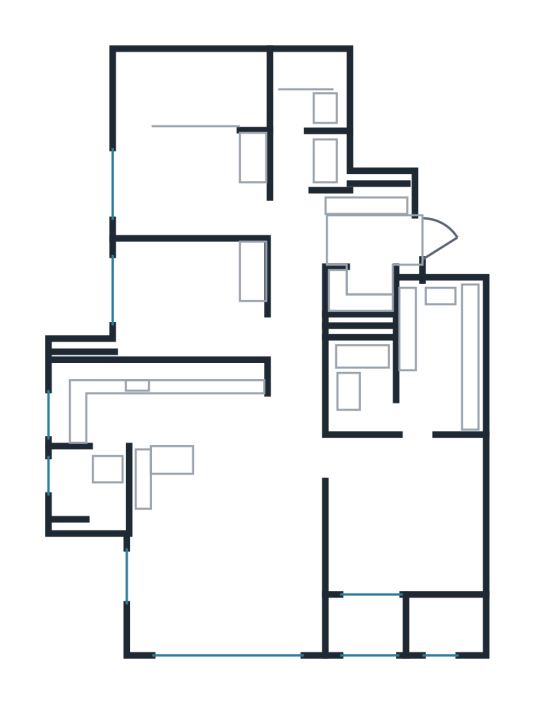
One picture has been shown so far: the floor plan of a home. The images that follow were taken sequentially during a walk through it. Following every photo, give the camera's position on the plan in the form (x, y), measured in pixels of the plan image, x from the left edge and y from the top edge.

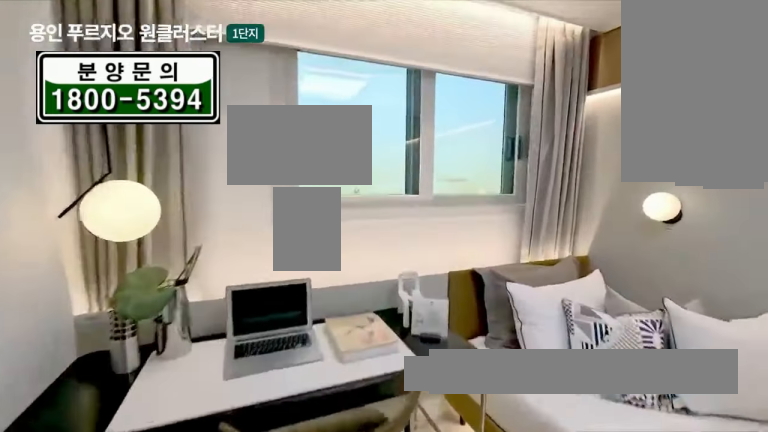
(193, 295)
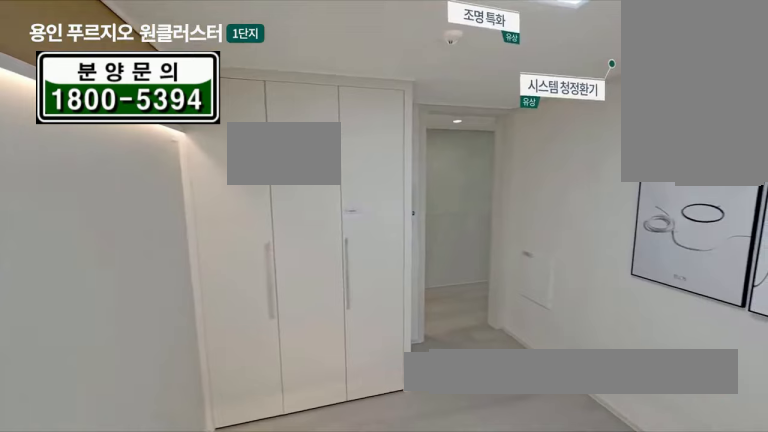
(195, 297)
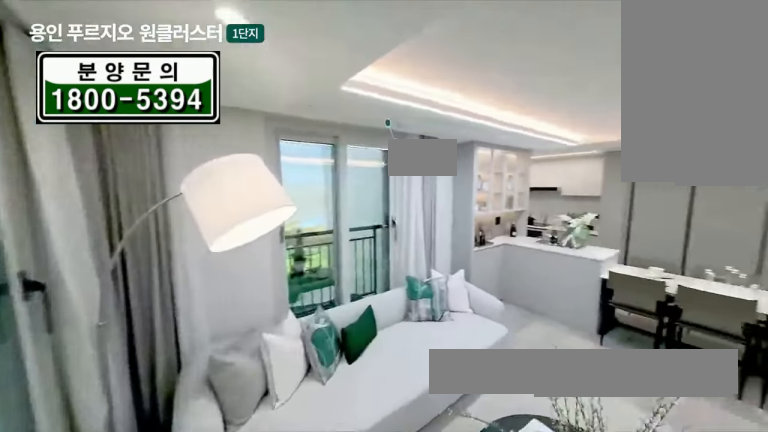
(226, 582)
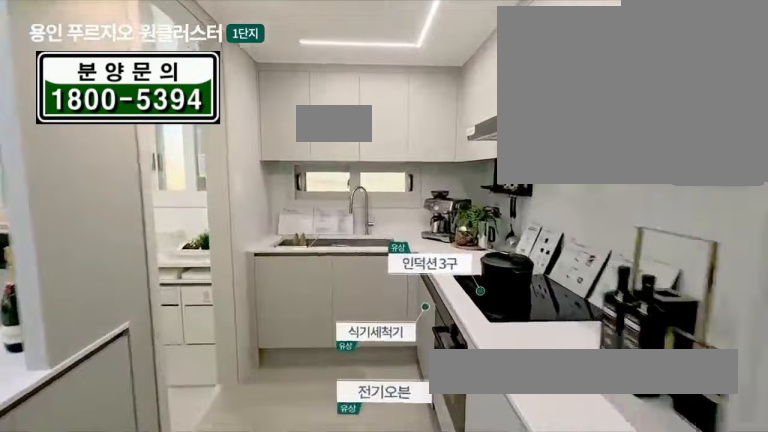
(168, 442)
